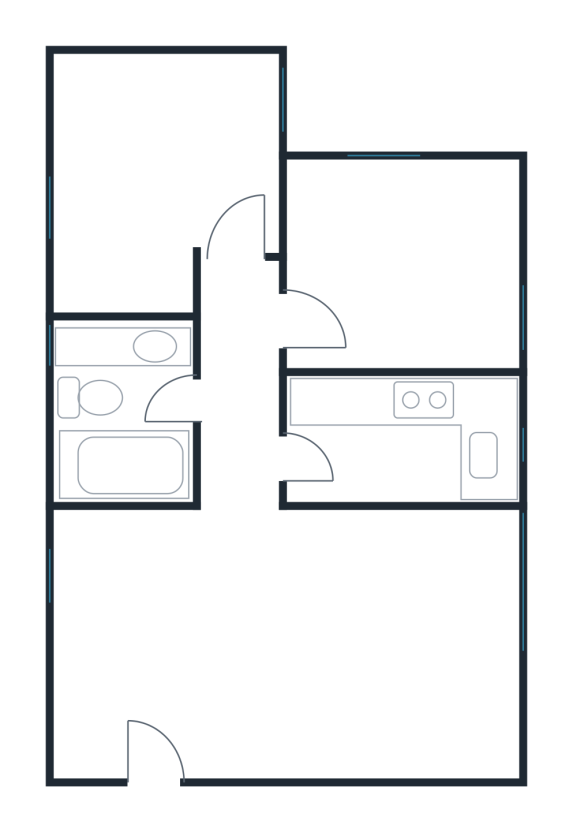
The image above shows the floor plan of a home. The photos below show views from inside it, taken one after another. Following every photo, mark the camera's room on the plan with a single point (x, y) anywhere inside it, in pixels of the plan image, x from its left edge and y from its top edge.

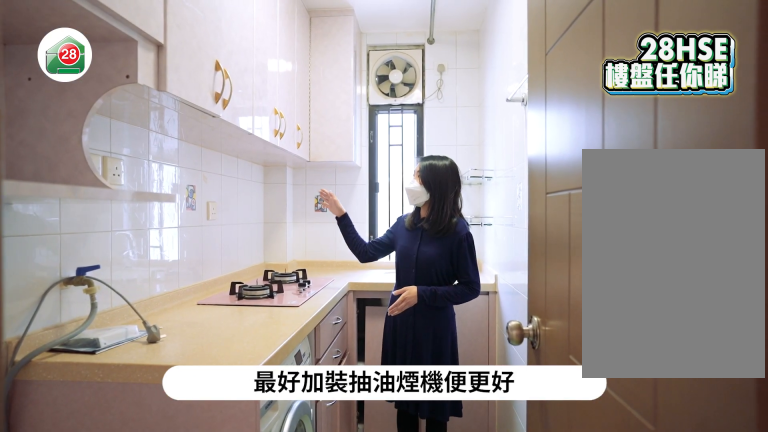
(360, 438)
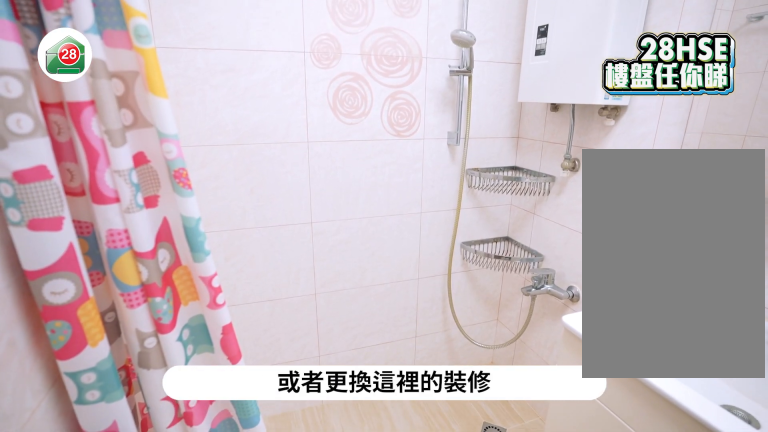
(143, 418)
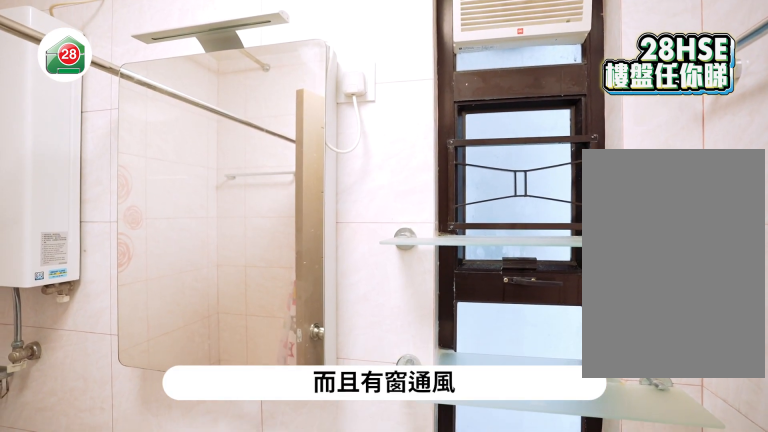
(143, 418)
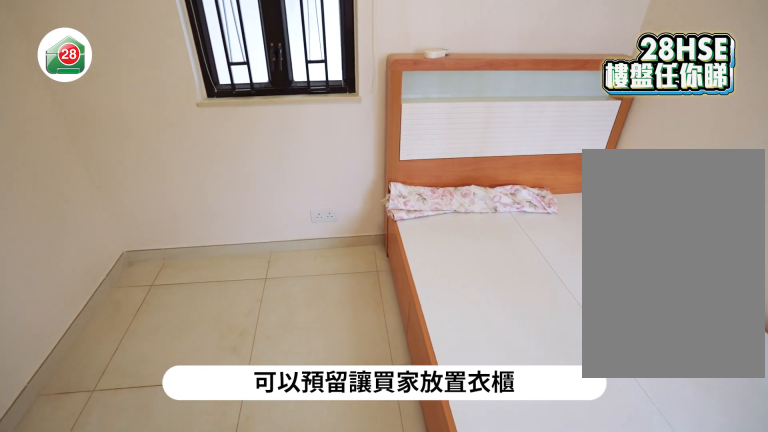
(143, 161)
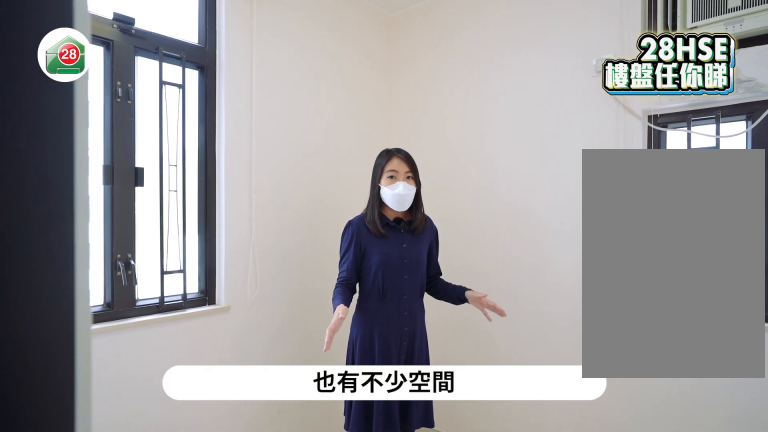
(406, 248)
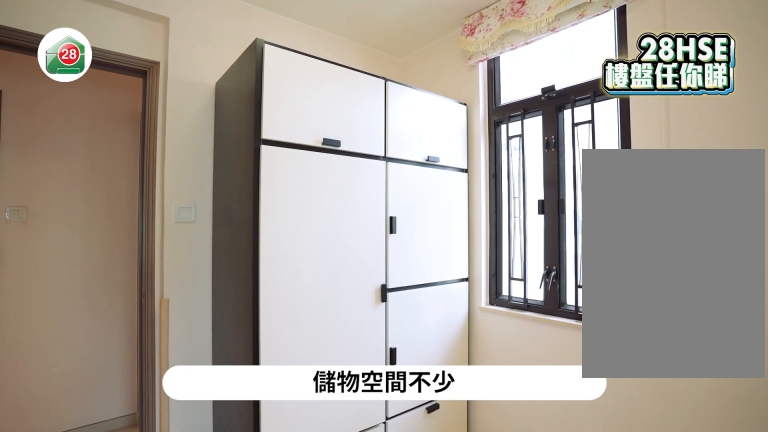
(406, 248)
